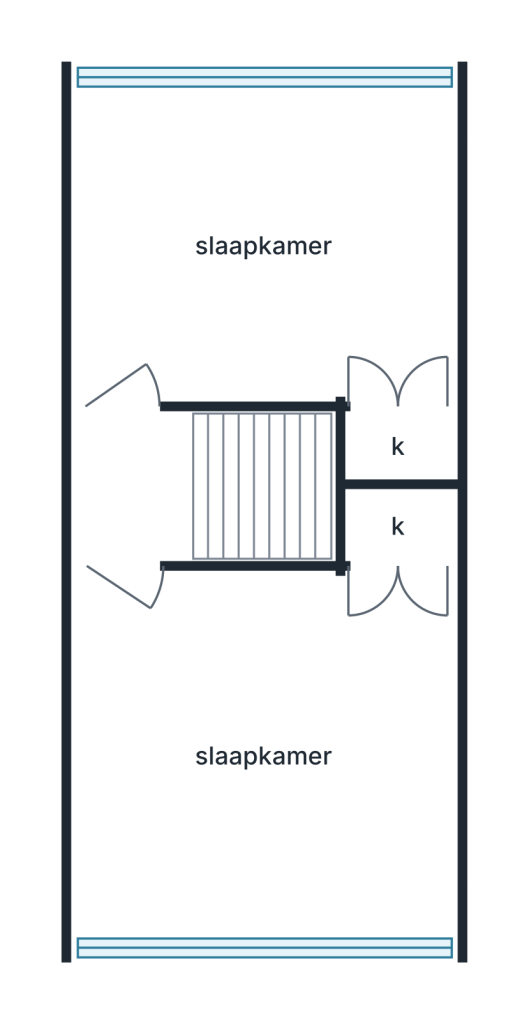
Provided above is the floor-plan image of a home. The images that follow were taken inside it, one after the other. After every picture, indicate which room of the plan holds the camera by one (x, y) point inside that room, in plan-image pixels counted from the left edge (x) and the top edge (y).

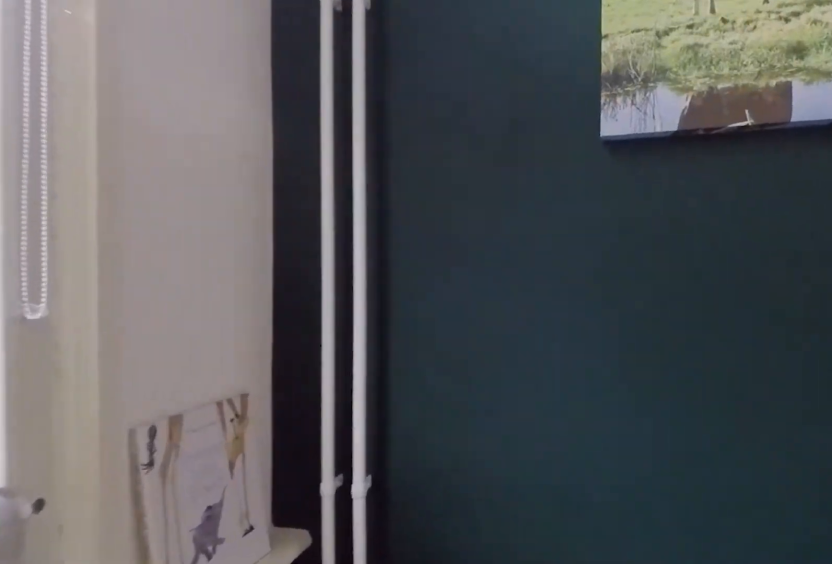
(396, 226)
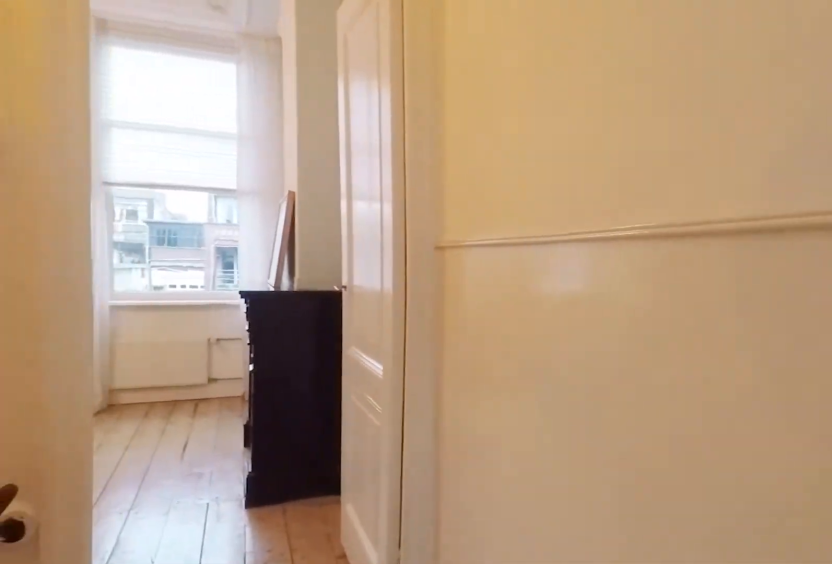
(132, 484)
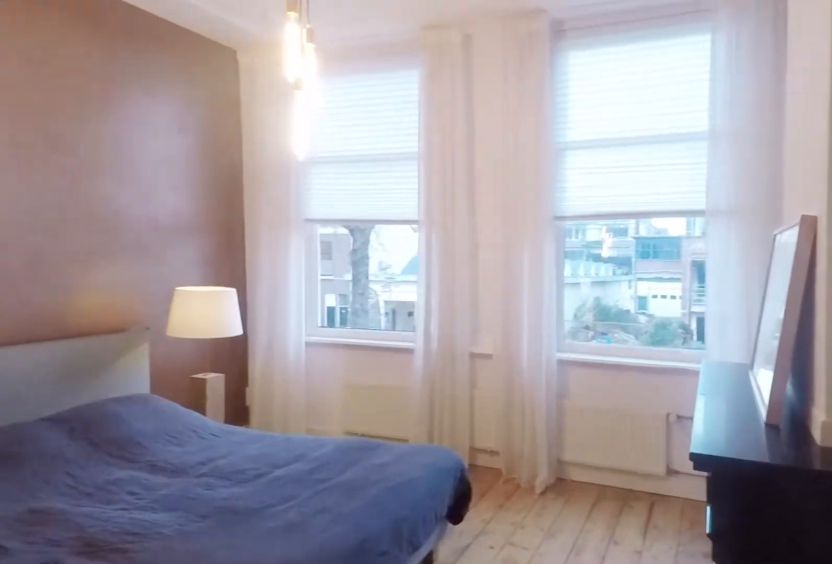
(290, 684)
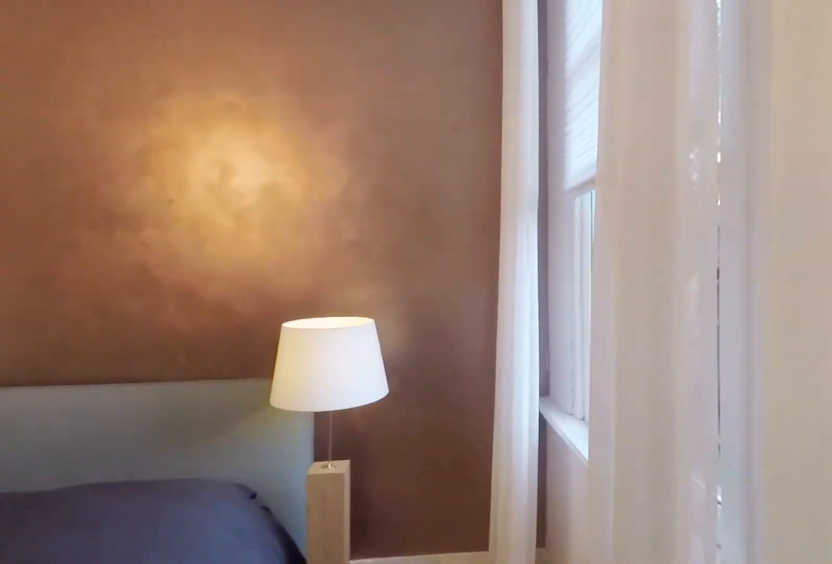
(290, 684)
